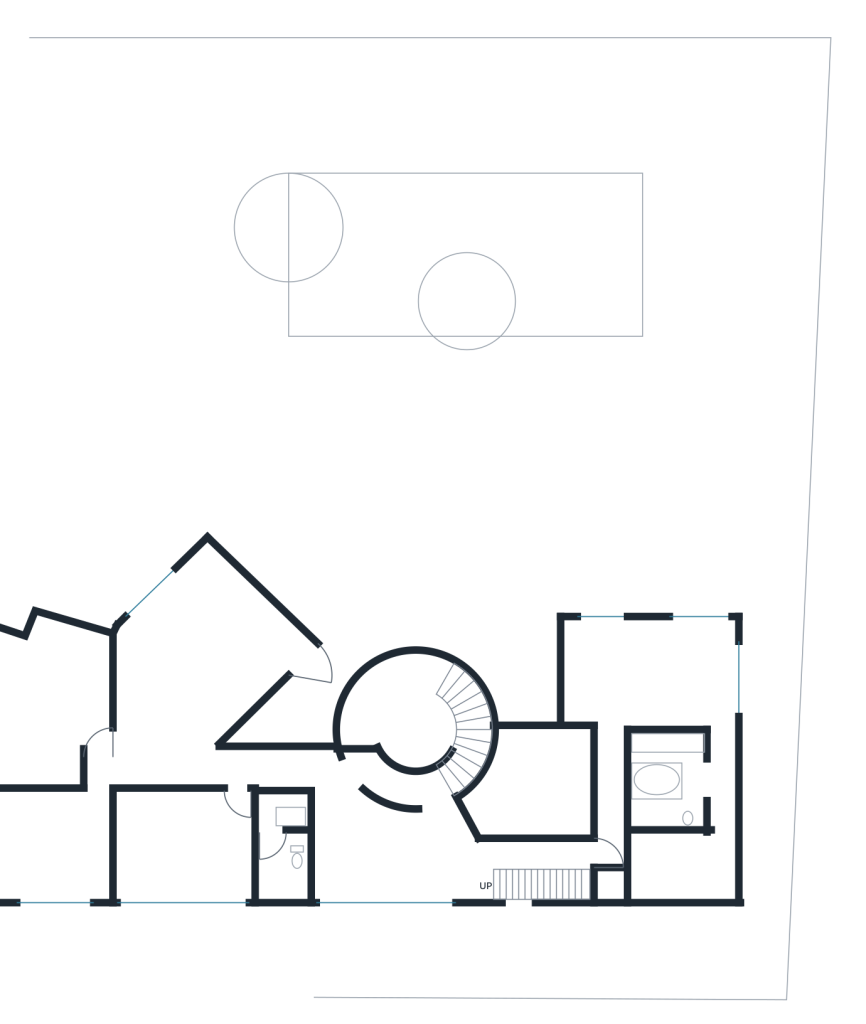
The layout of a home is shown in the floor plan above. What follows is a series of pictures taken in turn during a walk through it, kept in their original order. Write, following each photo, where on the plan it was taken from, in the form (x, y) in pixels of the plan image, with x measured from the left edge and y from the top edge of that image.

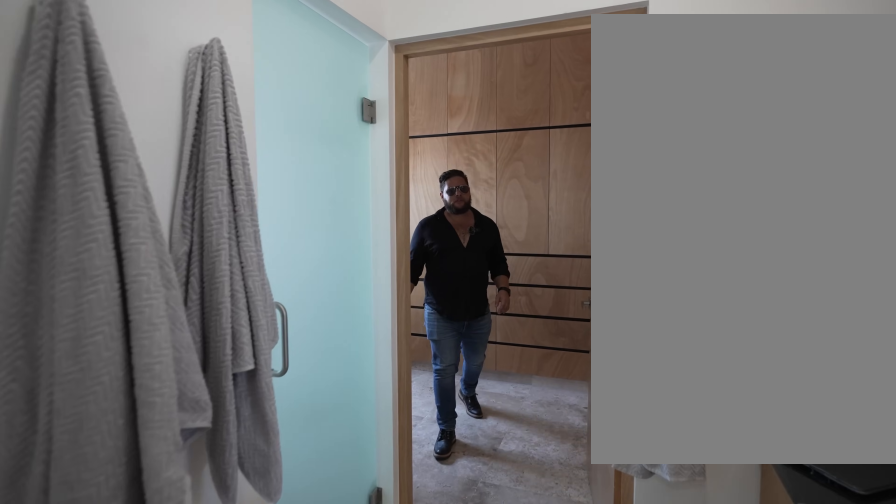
(725, 853)
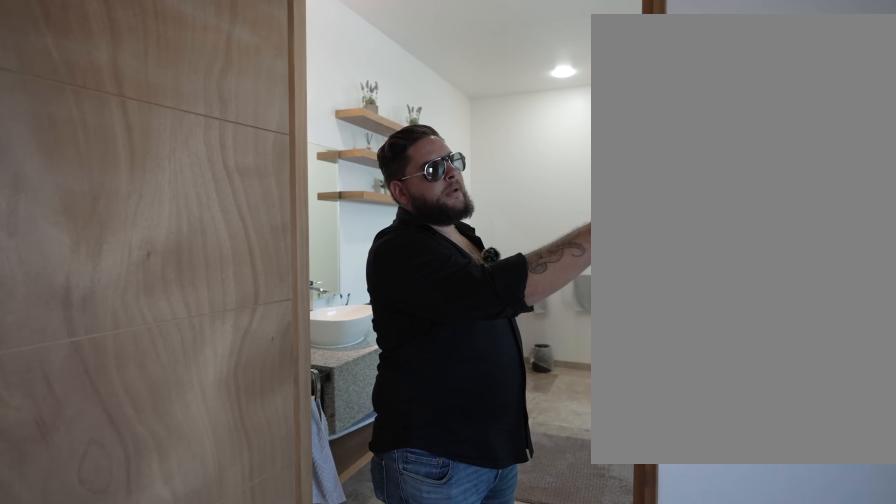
(675, 870)
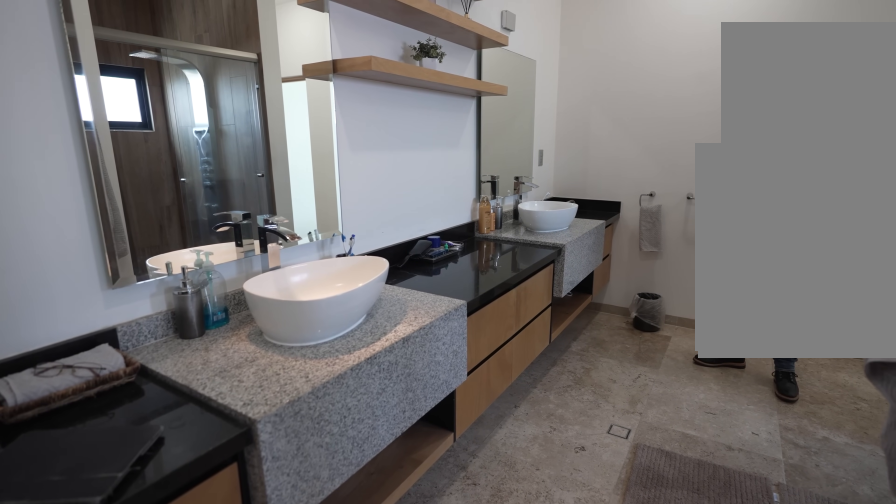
(698, 778)
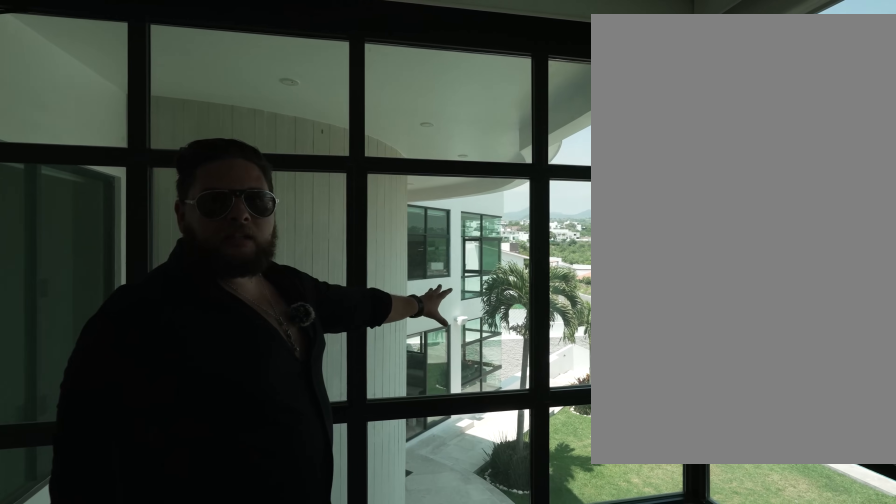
(635, 640)
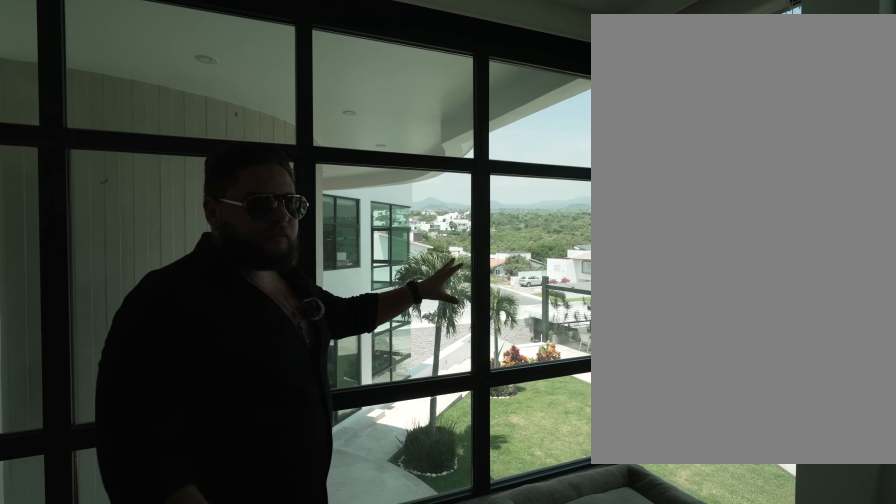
(635, 640)
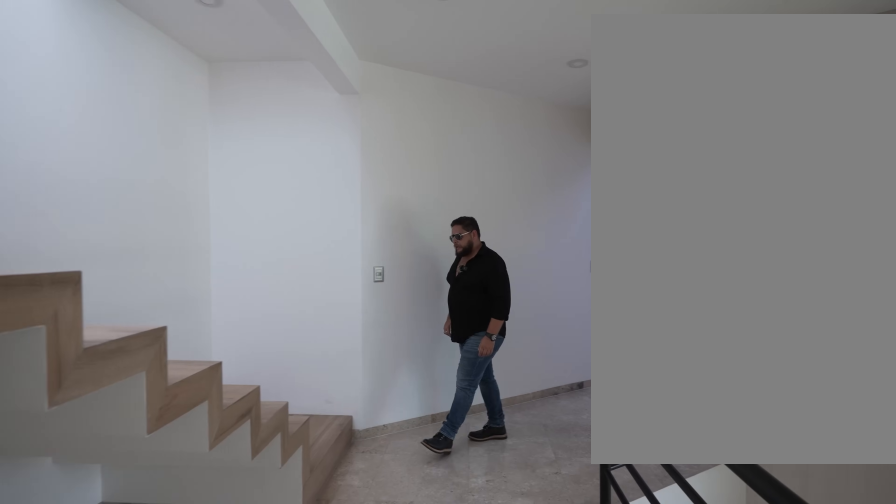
(561, 850)
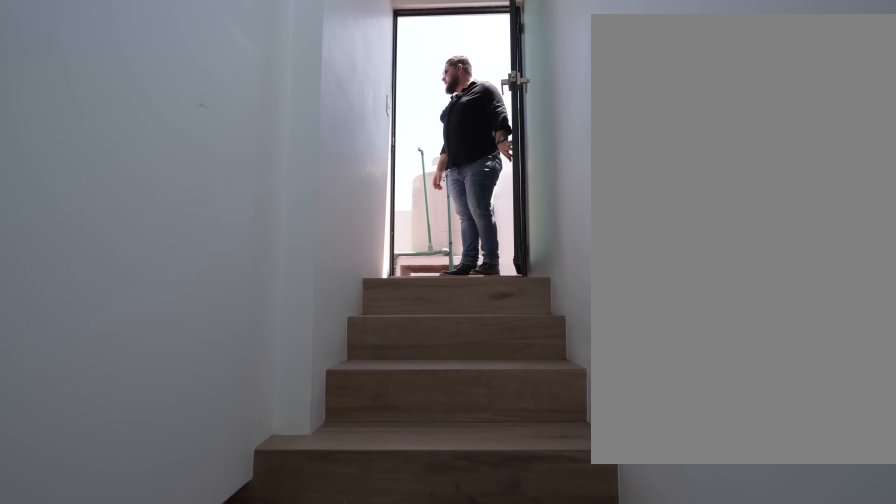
(516, 885)
